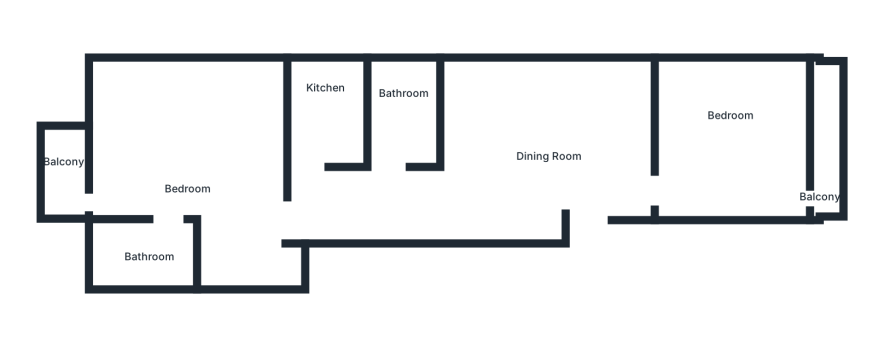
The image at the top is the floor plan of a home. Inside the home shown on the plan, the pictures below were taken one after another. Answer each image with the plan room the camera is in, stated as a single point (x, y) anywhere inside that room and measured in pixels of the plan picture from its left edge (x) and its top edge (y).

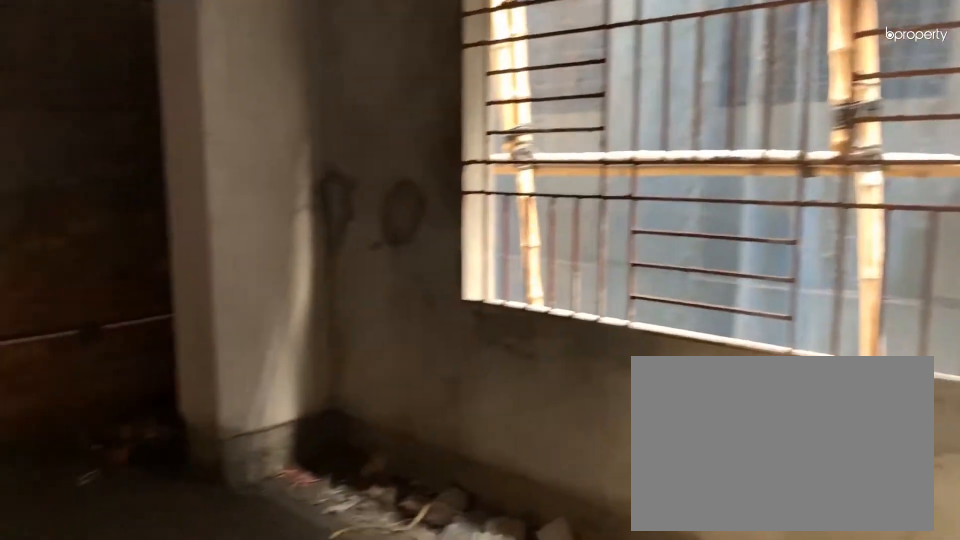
(551, 129)
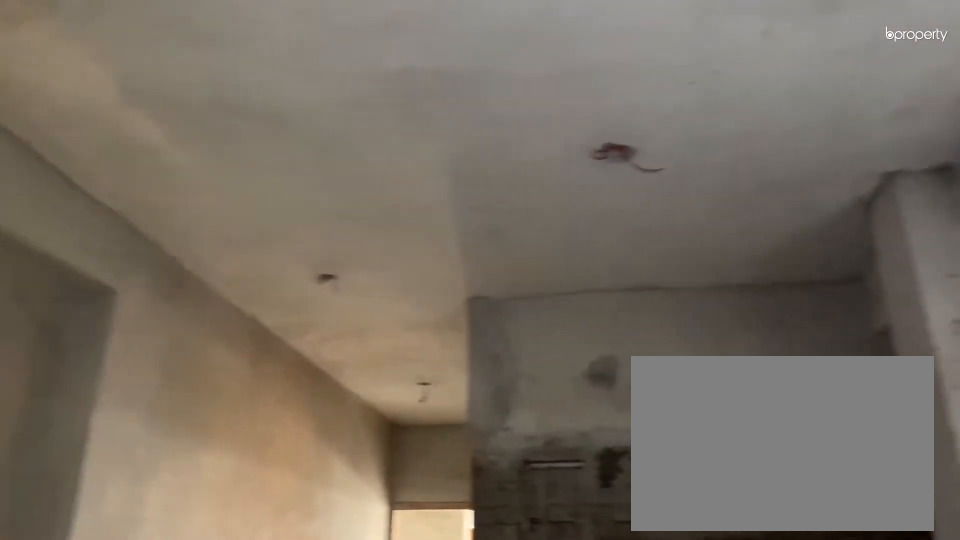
(551, 129)
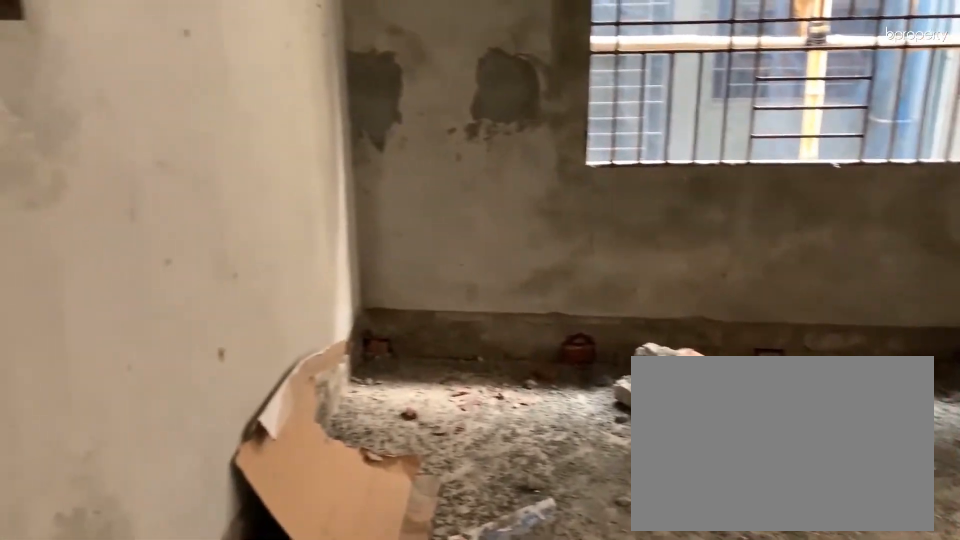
(735, 119)
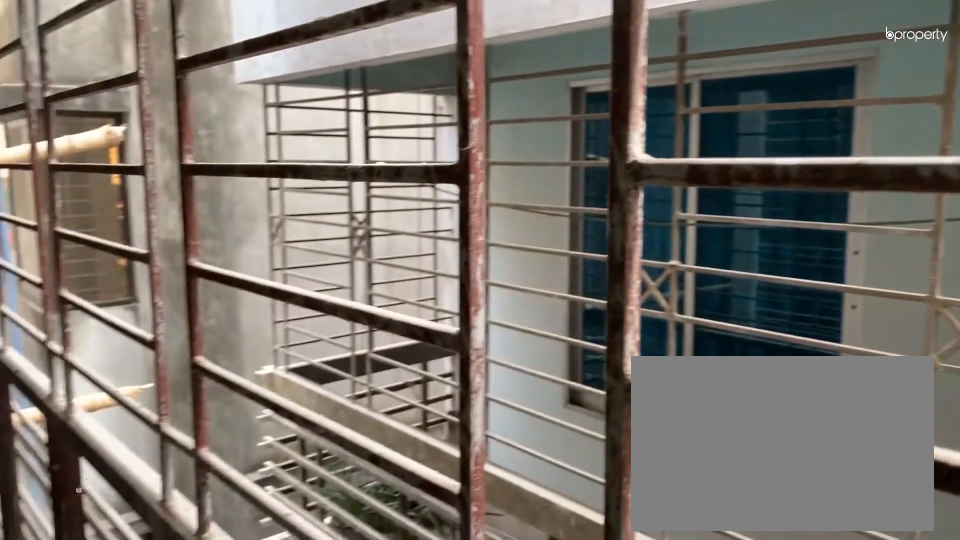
(823, 142)
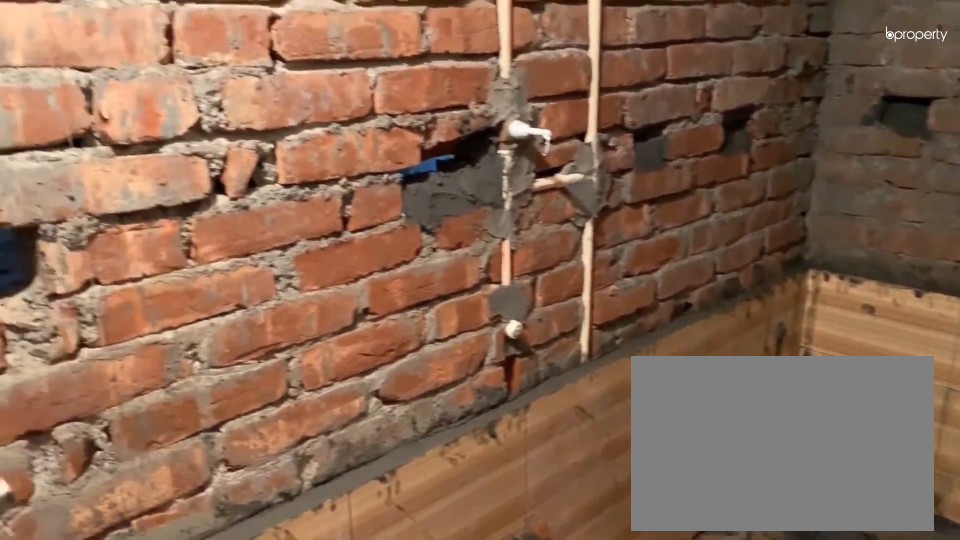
(410, 106)
